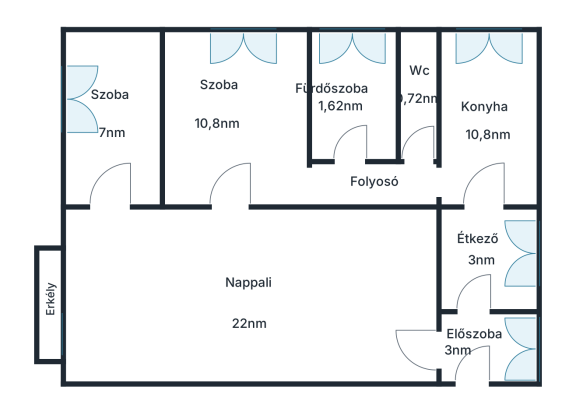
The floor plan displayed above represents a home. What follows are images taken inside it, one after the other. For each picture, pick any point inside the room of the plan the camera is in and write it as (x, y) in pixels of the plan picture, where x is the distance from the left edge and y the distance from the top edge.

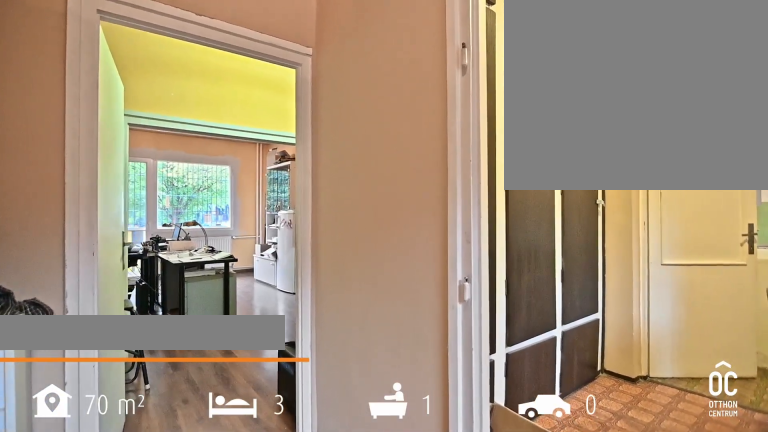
(483, 345)
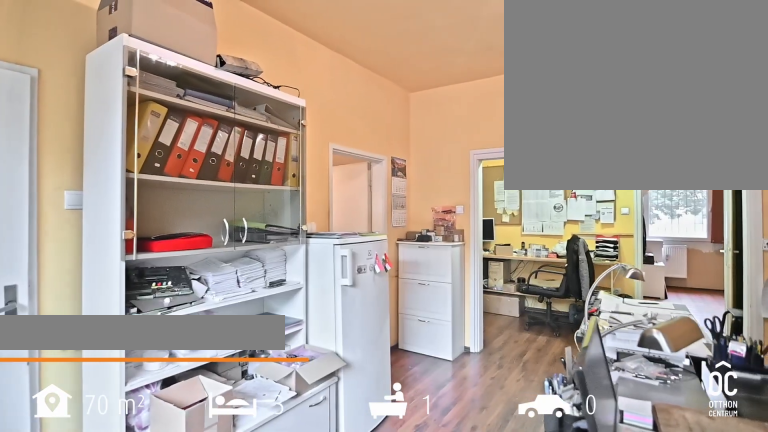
(243, 300)
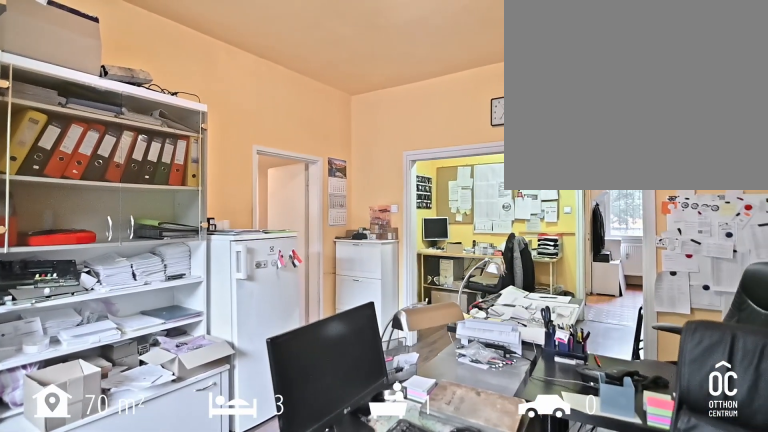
(243, 300)
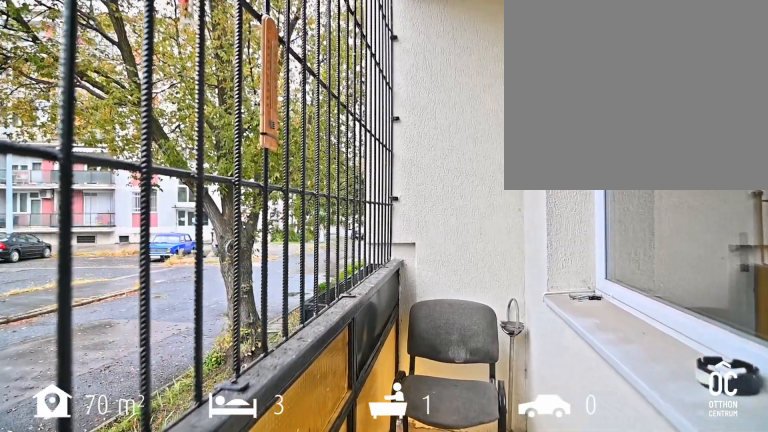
(50, 306)
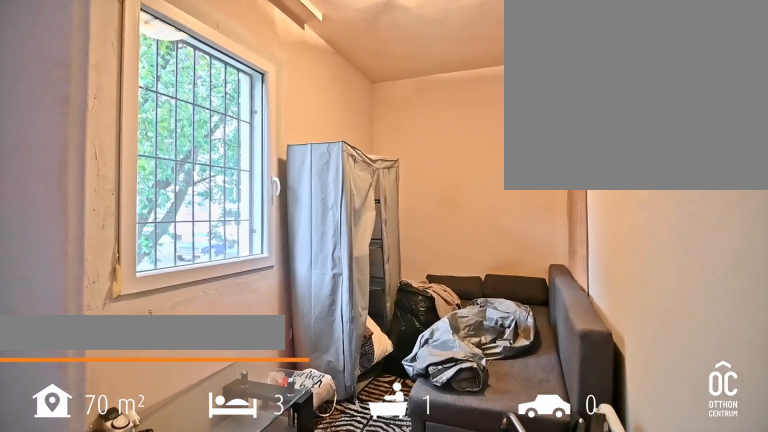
(117, 113)
